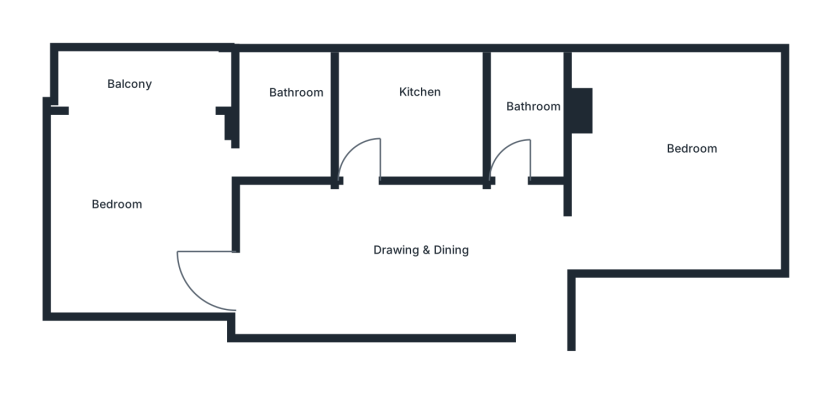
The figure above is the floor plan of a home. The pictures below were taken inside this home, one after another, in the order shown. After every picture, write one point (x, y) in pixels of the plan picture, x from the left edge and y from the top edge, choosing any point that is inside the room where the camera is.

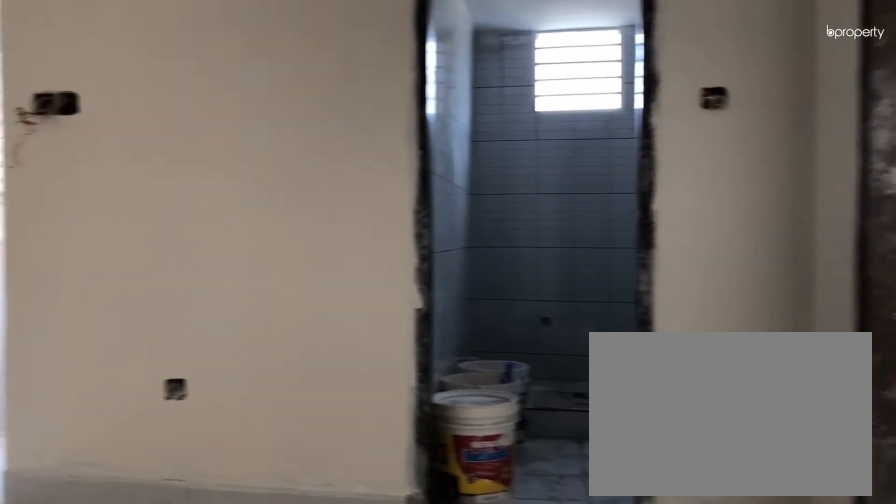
(443, 258)
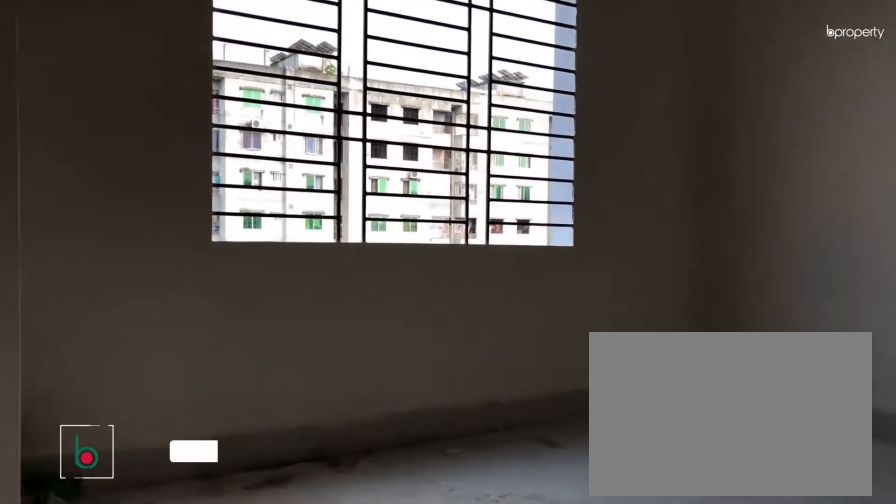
(669, 171)
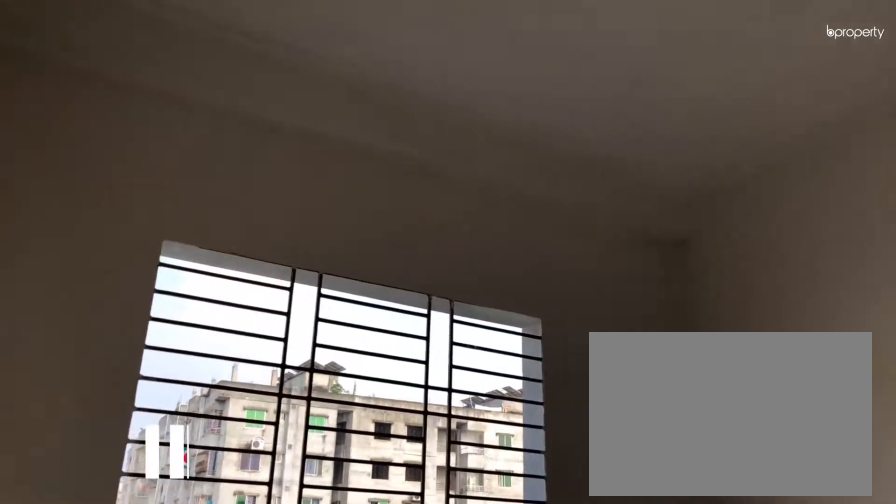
(669, 171)
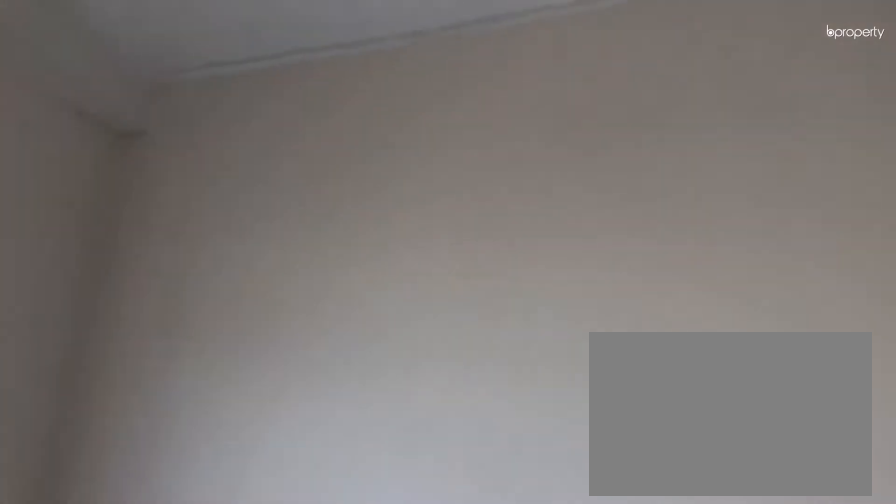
(669, 171)
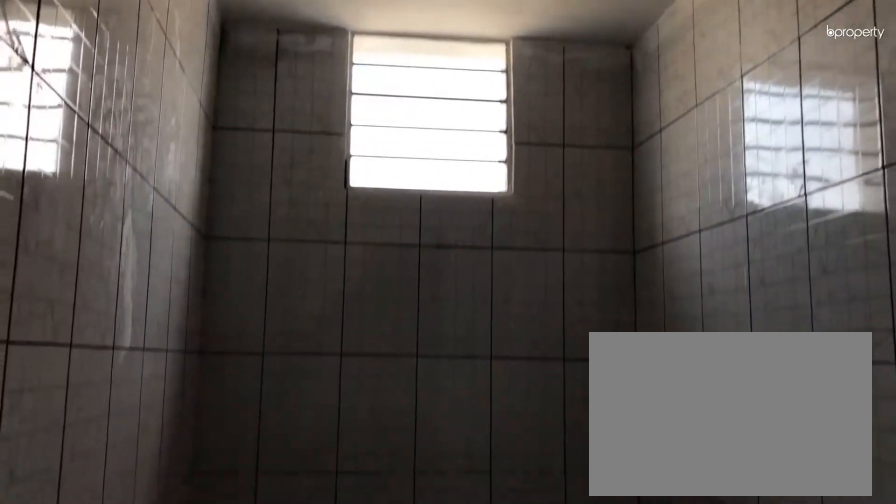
(518, 125)
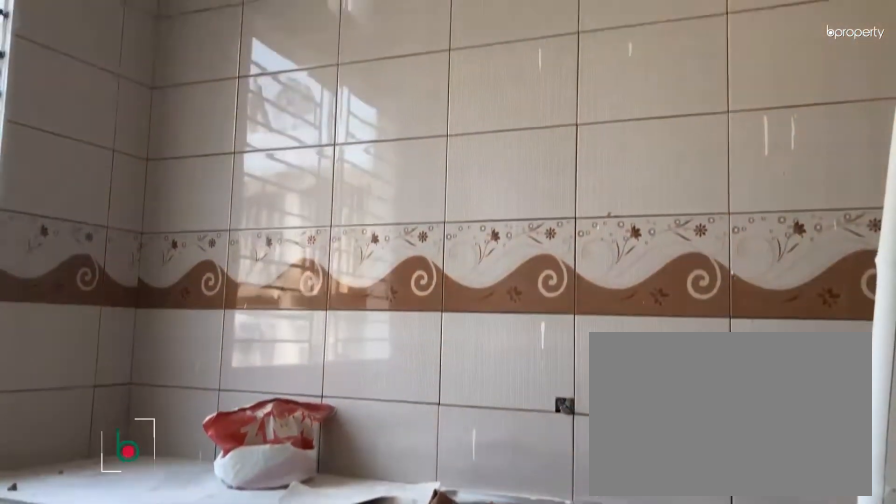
(407, 121)
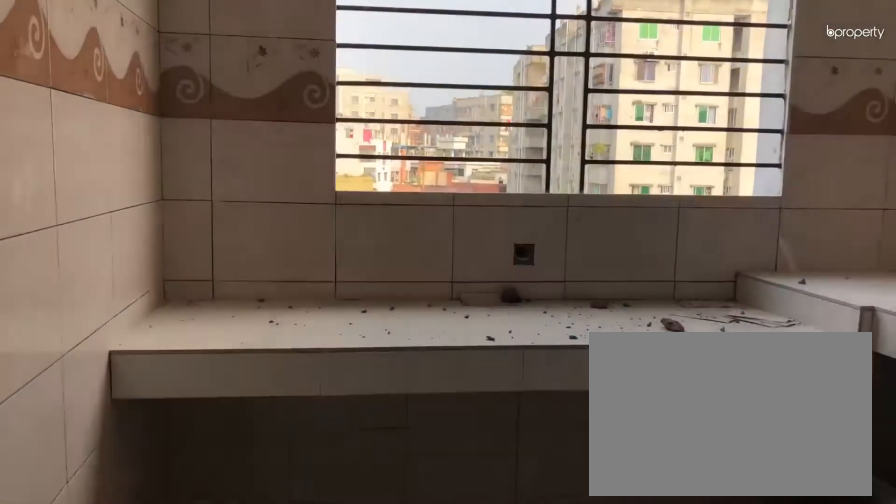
(407, 121)
